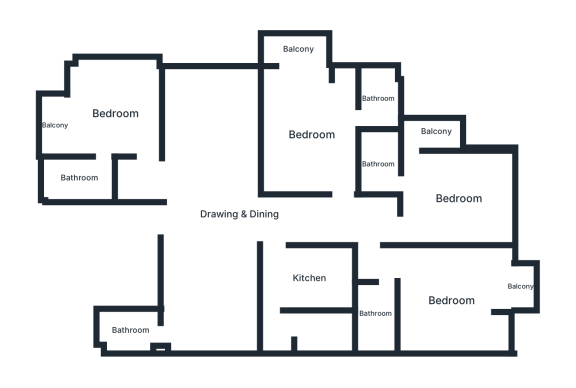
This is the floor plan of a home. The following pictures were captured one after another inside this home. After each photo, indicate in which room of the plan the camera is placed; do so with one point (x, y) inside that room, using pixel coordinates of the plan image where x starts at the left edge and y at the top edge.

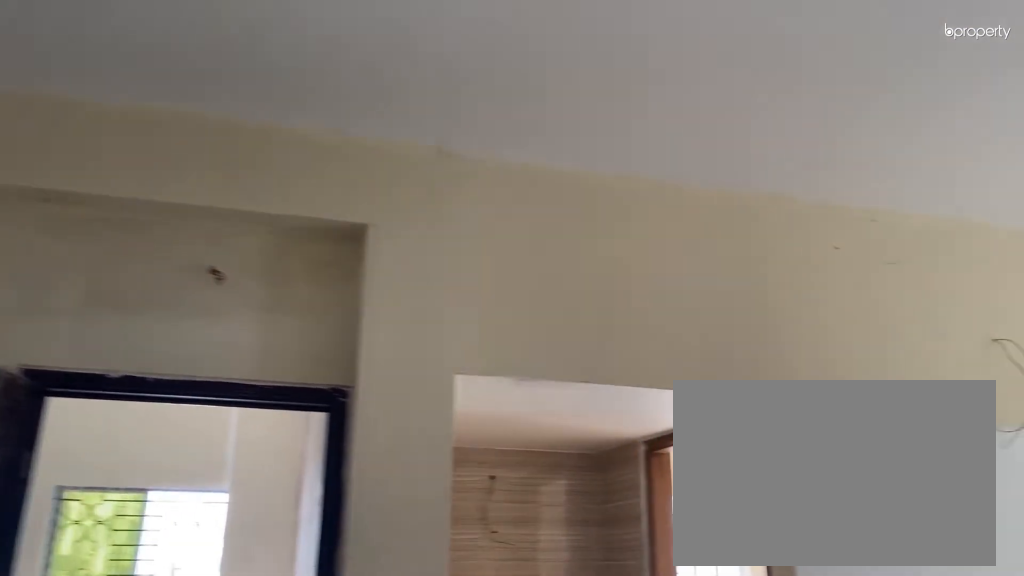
(239, 213)
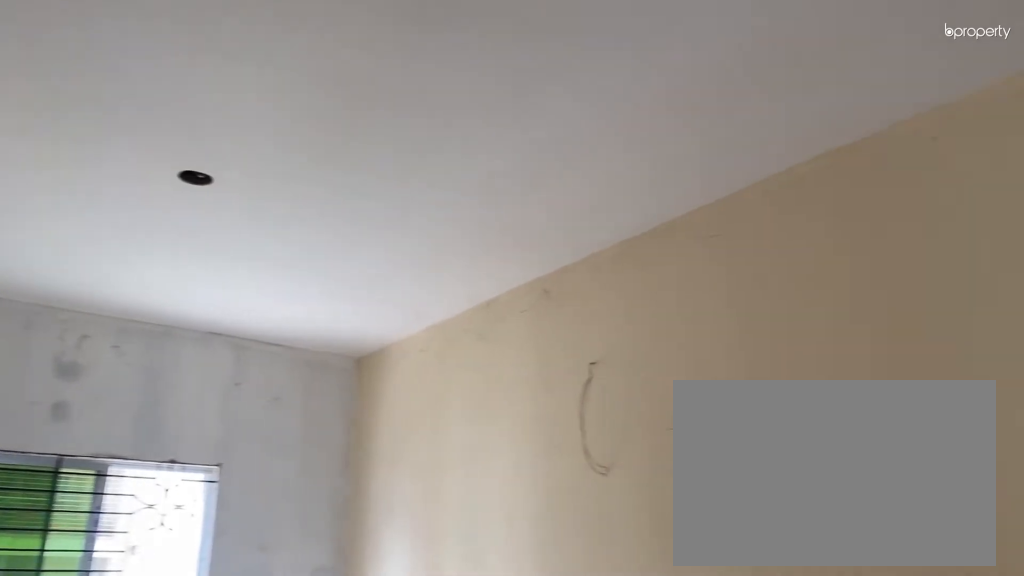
(239, 213)
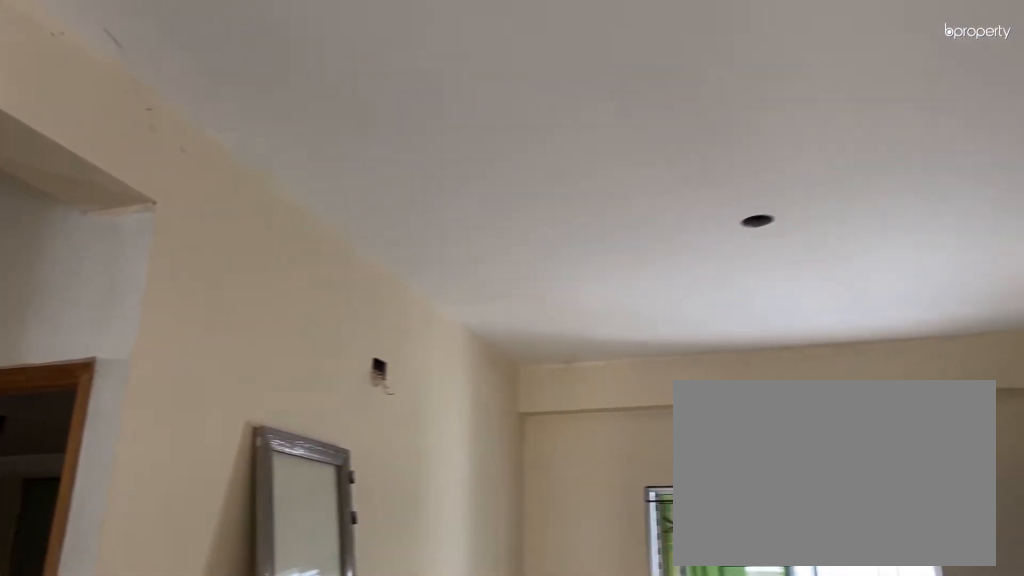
(239, 213)
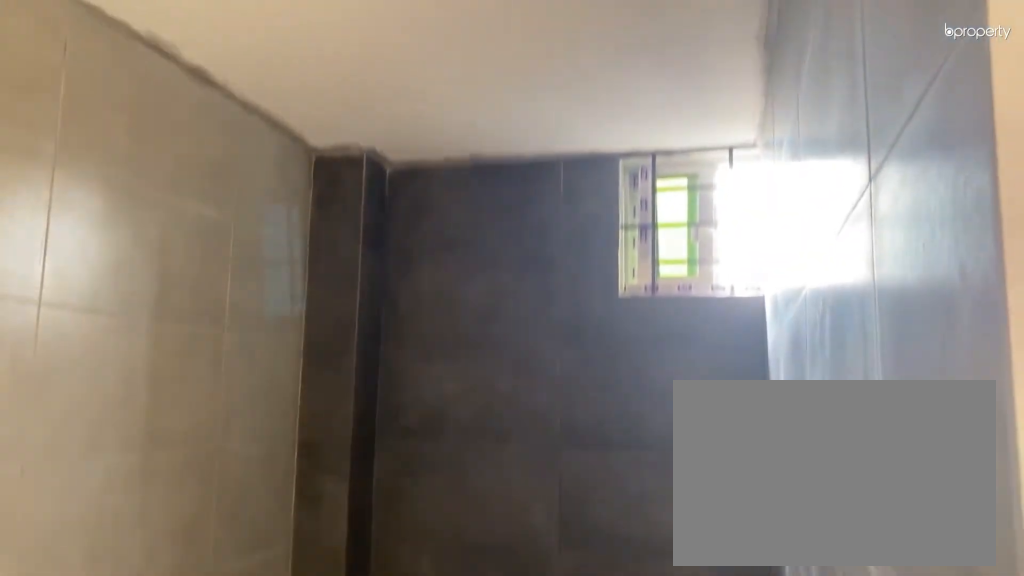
(79, 178)
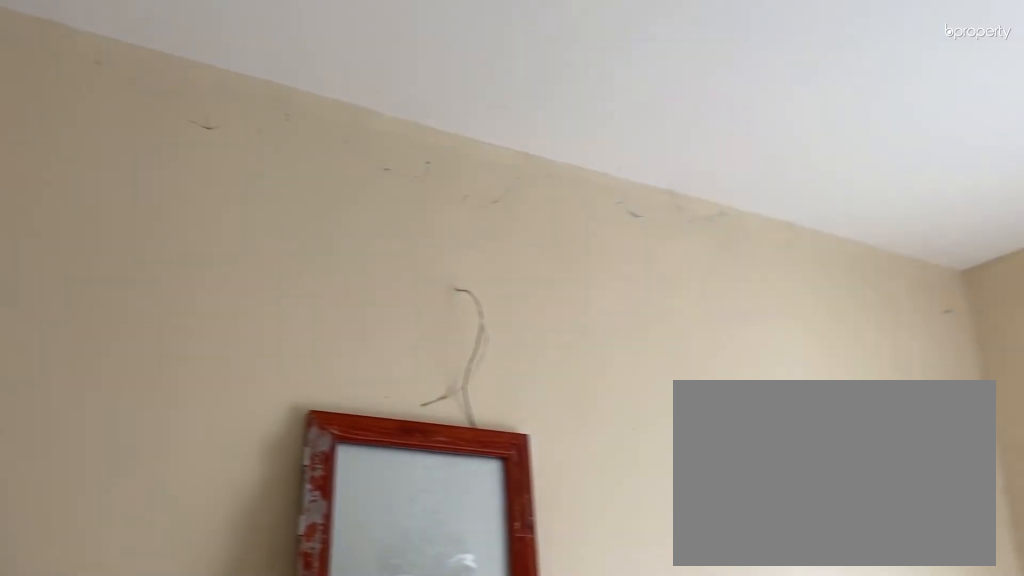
(311, 135)
